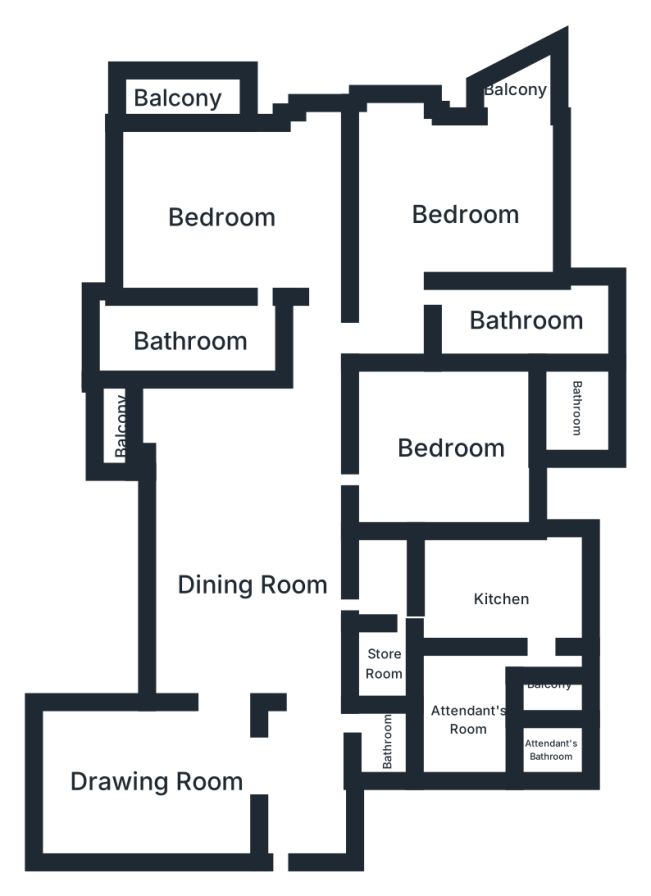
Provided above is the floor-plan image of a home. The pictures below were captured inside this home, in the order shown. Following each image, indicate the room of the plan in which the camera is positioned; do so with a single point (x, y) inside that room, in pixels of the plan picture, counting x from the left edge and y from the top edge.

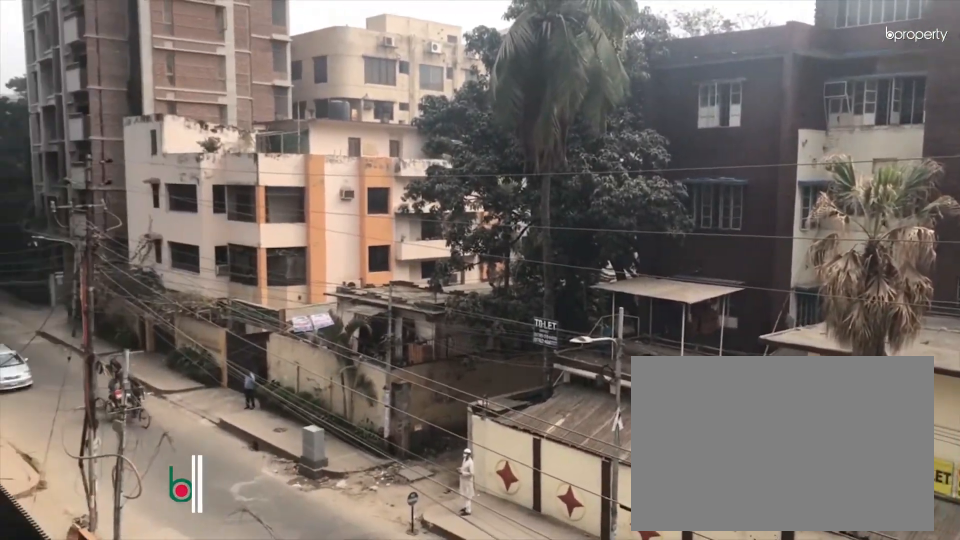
(518, 89)
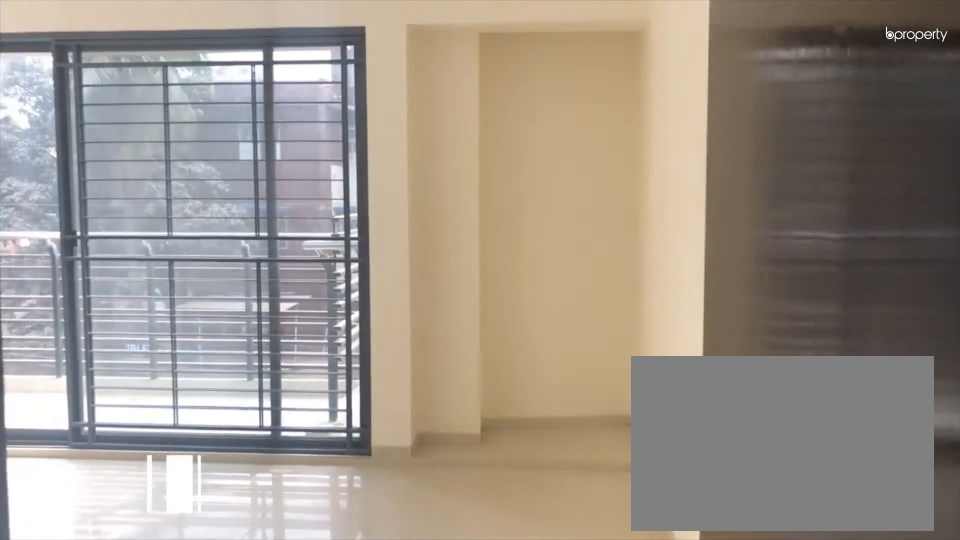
(221, 219)
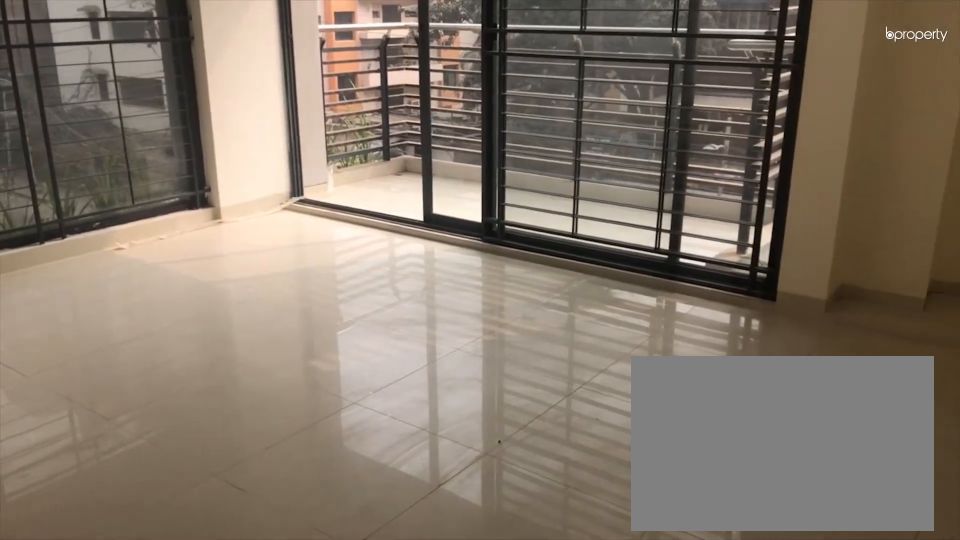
(221, 219)
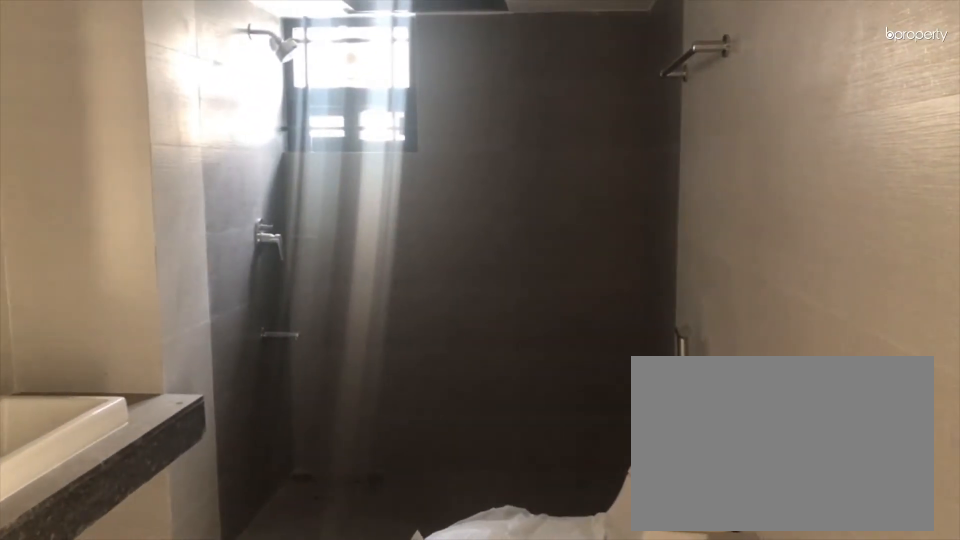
(185, 338)
